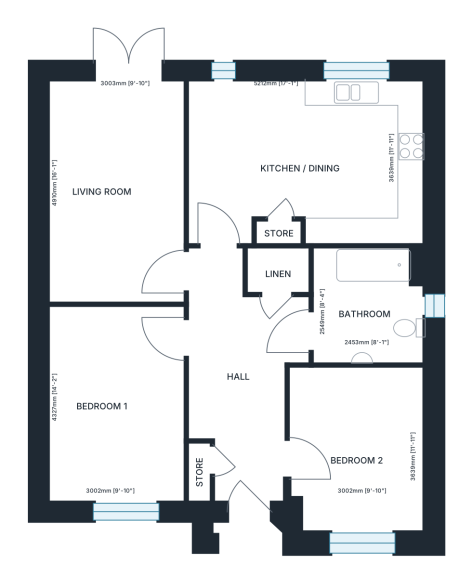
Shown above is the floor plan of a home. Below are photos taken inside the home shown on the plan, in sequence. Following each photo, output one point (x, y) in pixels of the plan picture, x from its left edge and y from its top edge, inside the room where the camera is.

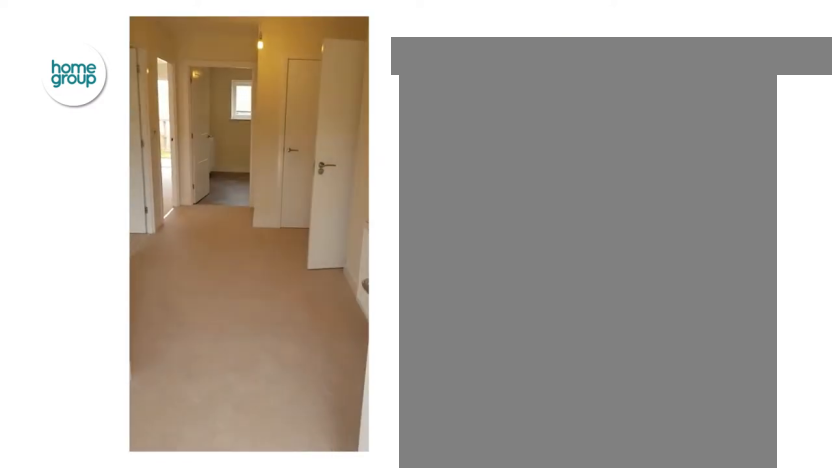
(275, 363)
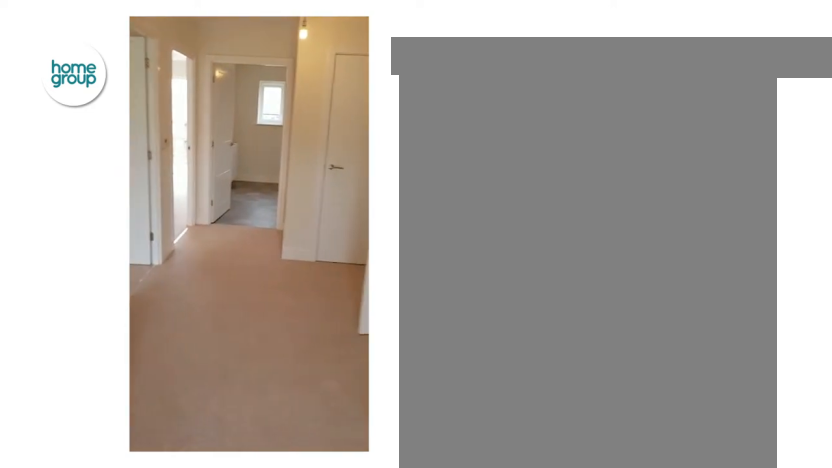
(275, 363)
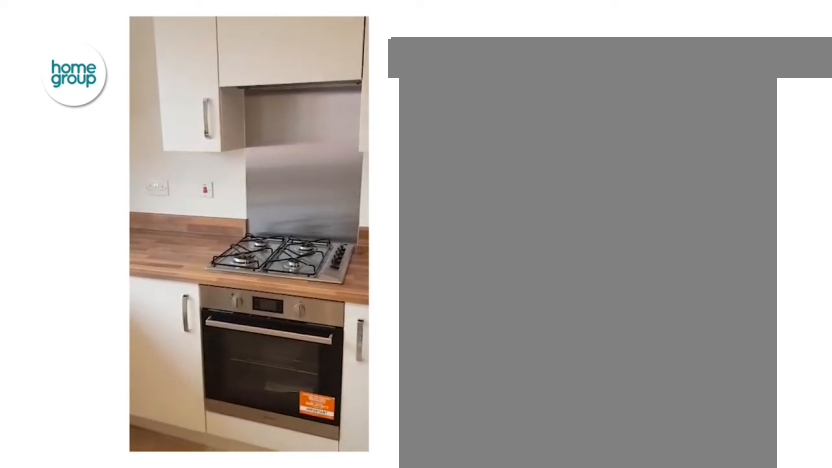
(306, 161)
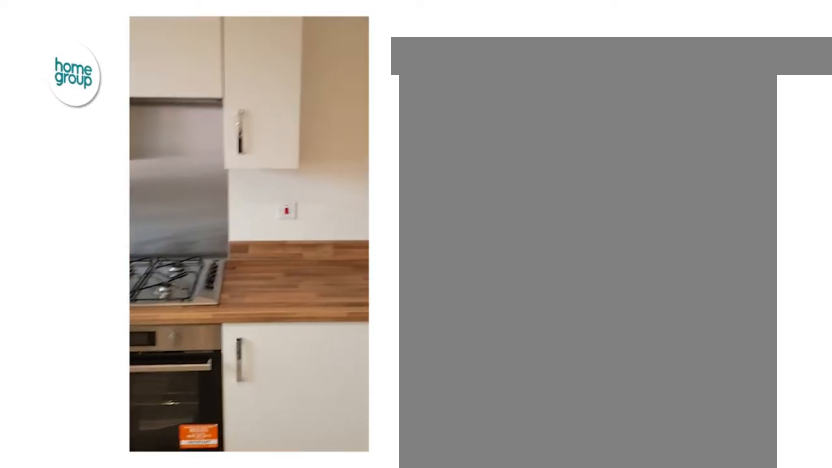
(306, 161)
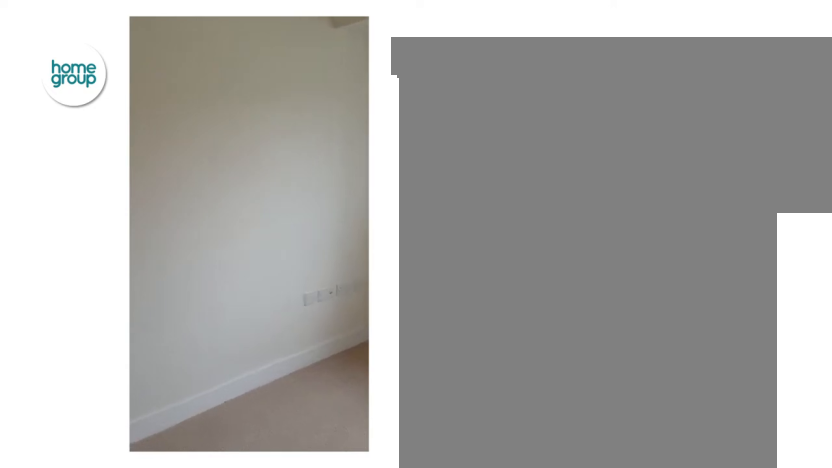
(359, 449)
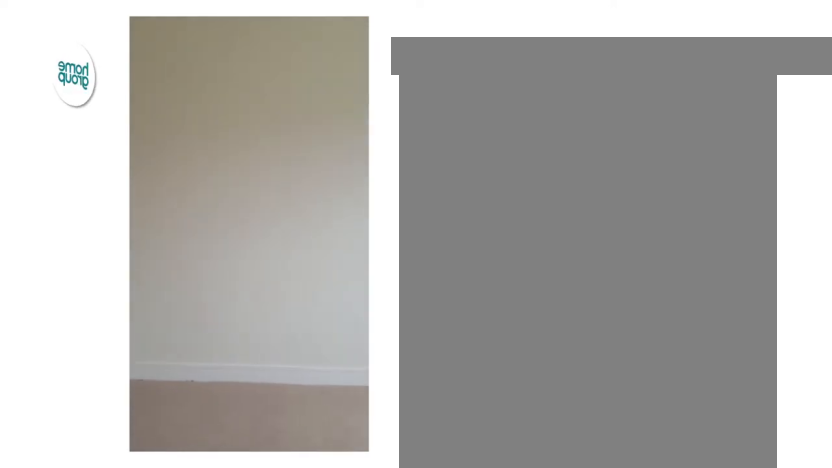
(359, 449)
